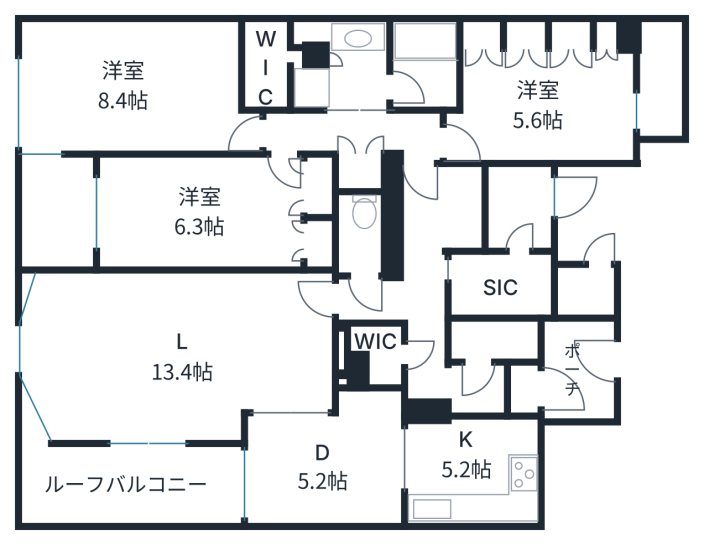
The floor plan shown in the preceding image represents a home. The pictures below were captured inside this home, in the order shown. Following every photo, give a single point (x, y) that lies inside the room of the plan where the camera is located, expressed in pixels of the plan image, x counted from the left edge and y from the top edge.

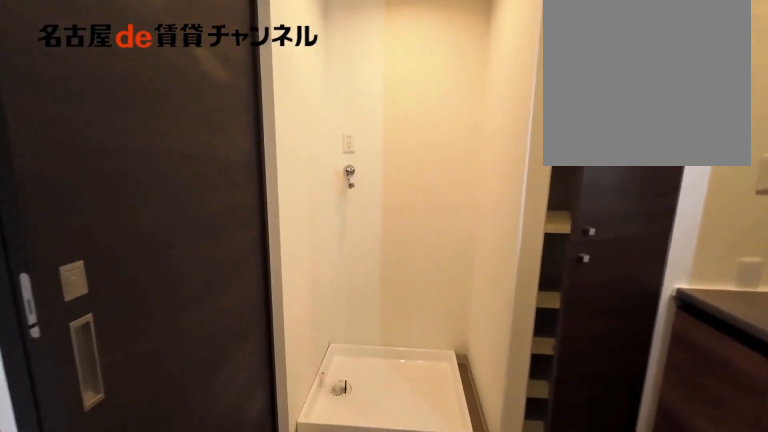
(347, 70)
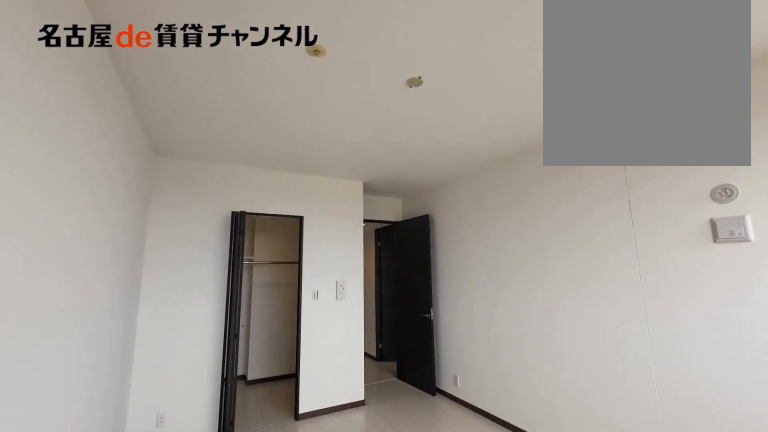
(137, 88)
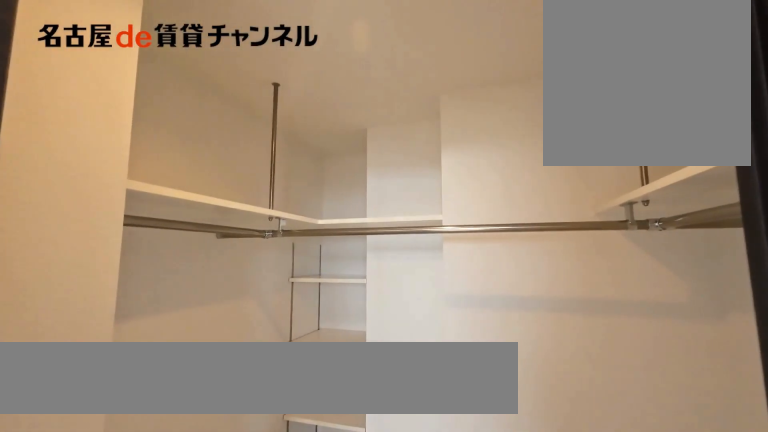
(275, 60)
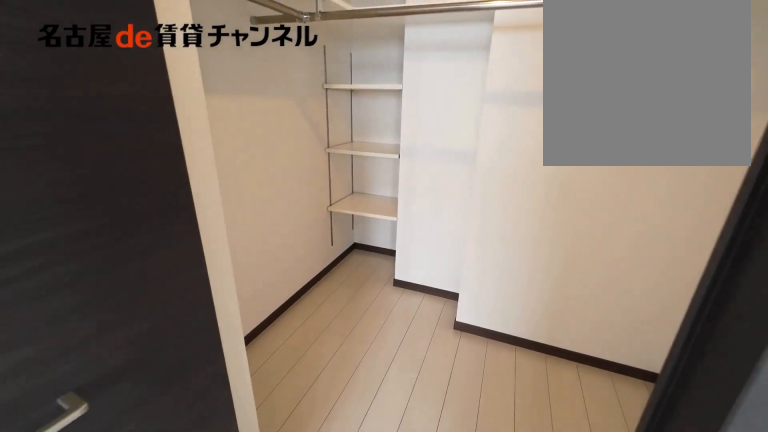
(275, 60)
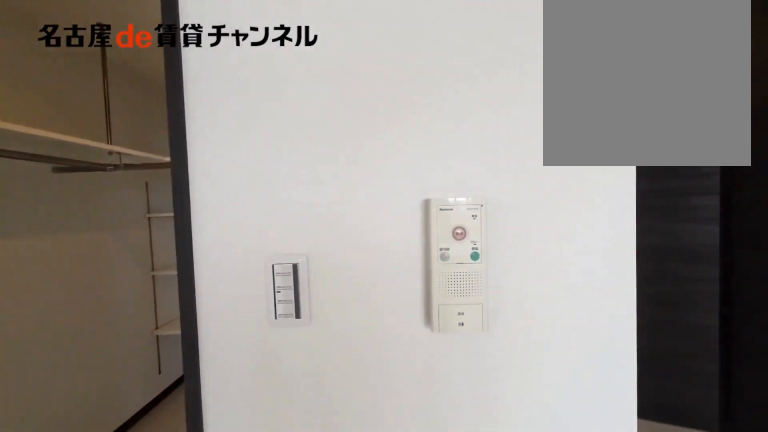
(137, 88)
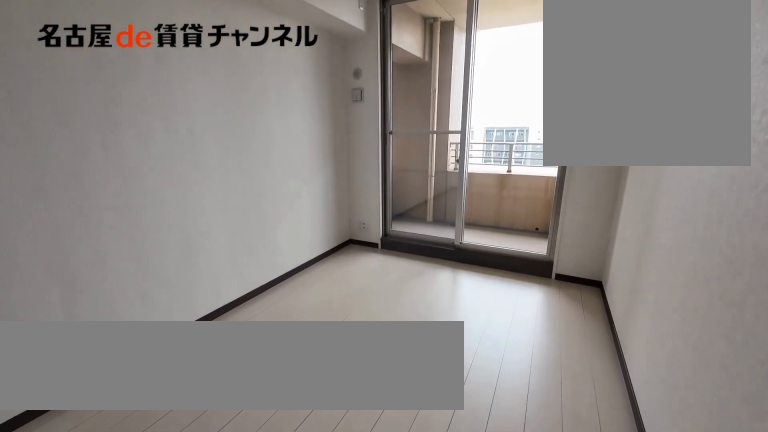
(214, 211)
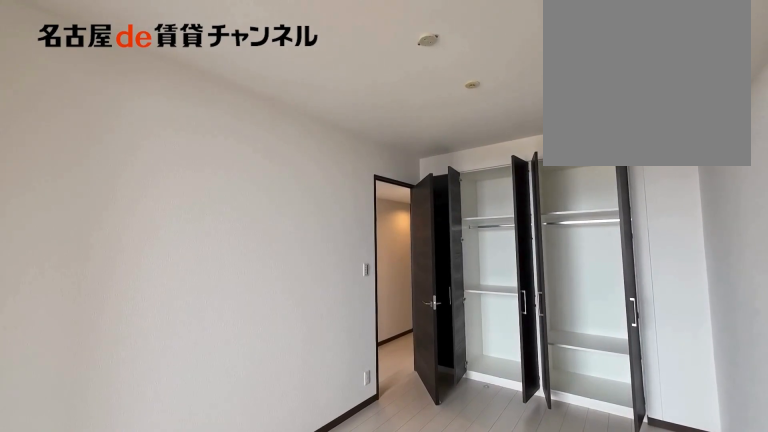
(214, 211)
